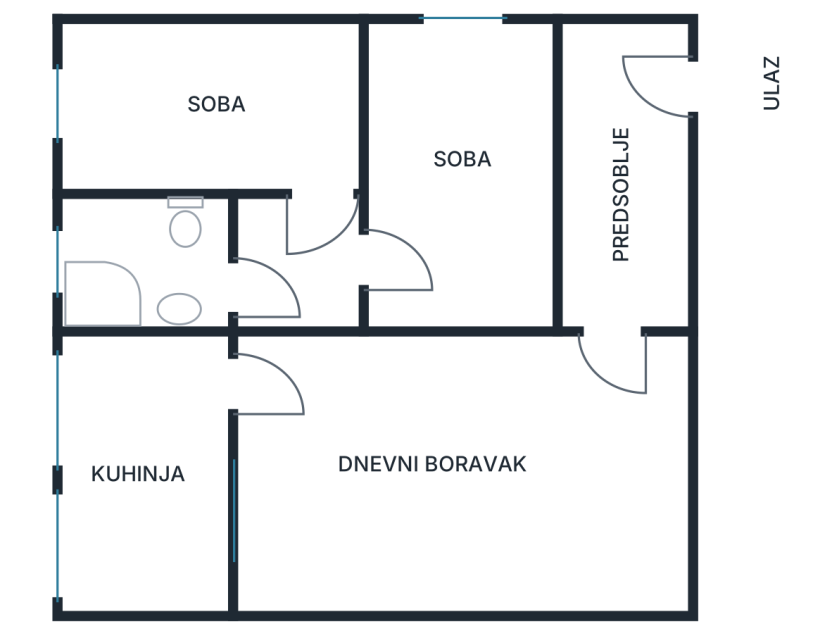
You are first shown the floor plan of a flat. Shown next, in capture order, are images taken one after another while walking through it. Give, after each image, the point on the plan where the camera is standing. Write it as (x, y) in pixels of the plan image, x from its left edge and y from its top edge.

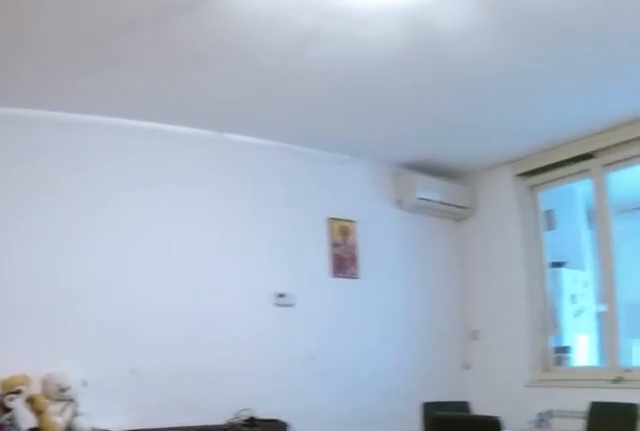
(633, 320)
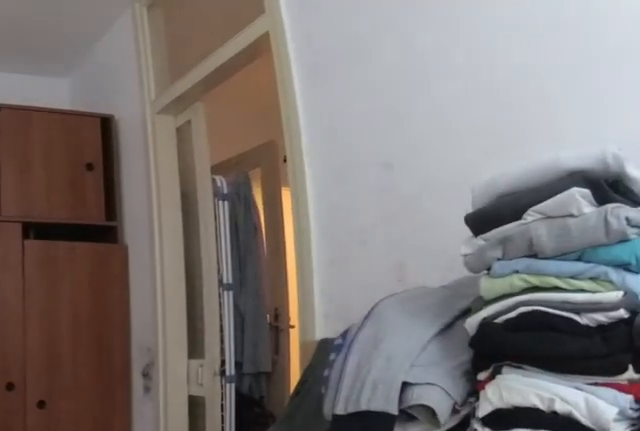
(439, 59)
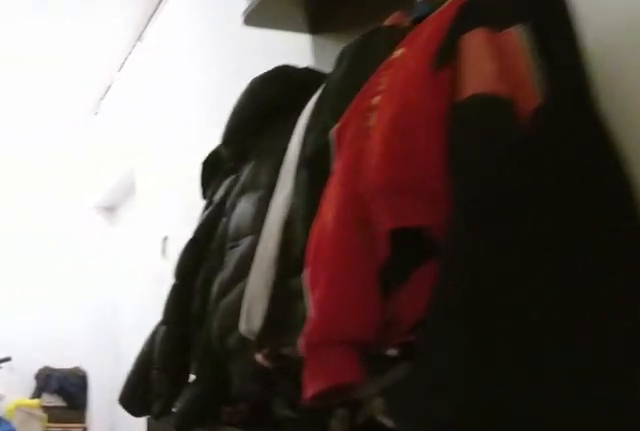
(626, 340)
